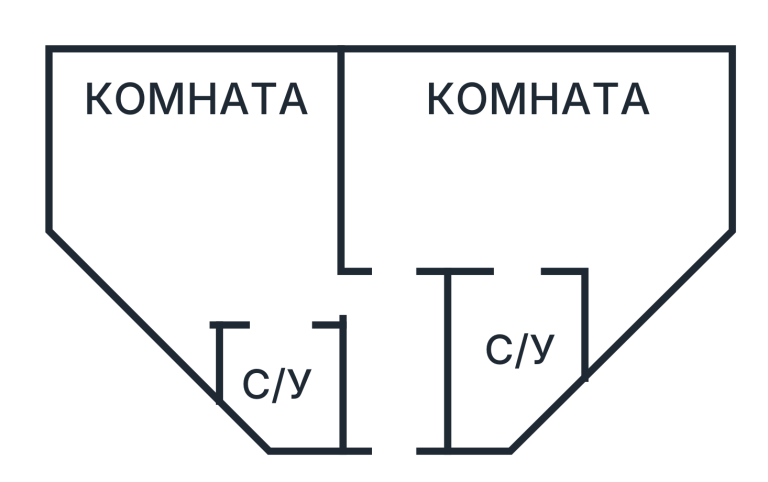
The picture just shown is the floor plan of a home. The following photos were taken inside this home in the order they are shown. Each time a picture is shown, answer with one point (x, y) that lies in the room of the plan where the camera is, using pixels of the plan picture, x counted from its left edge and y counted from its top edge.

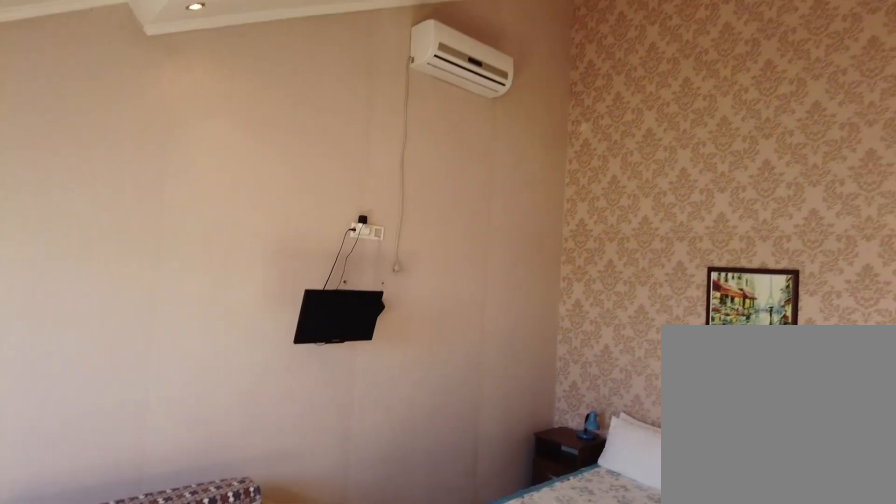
(251, 258)
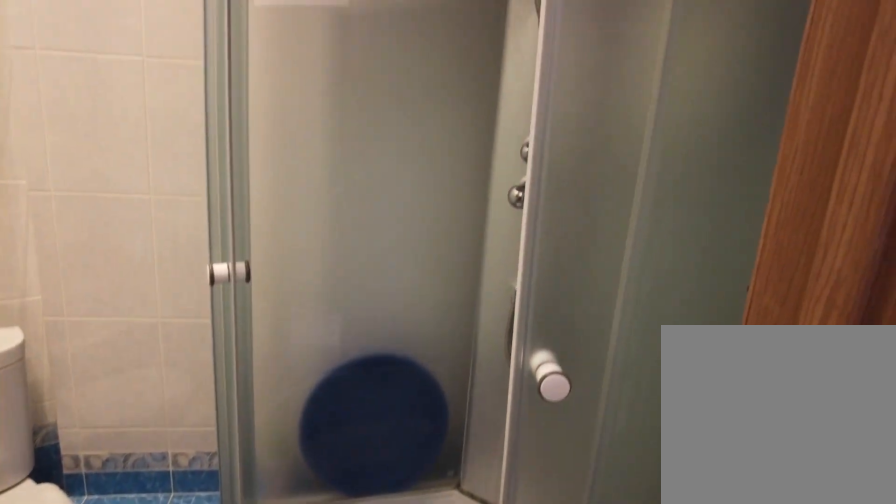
(296, 368)
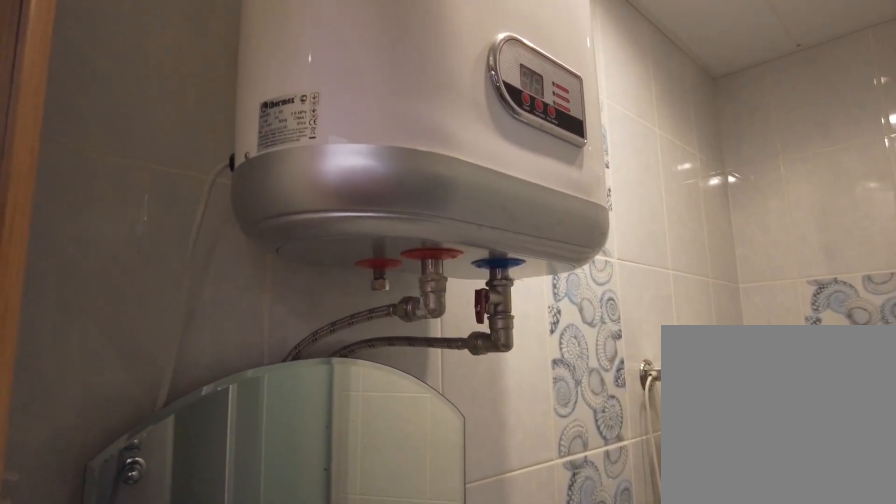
(296, 368)
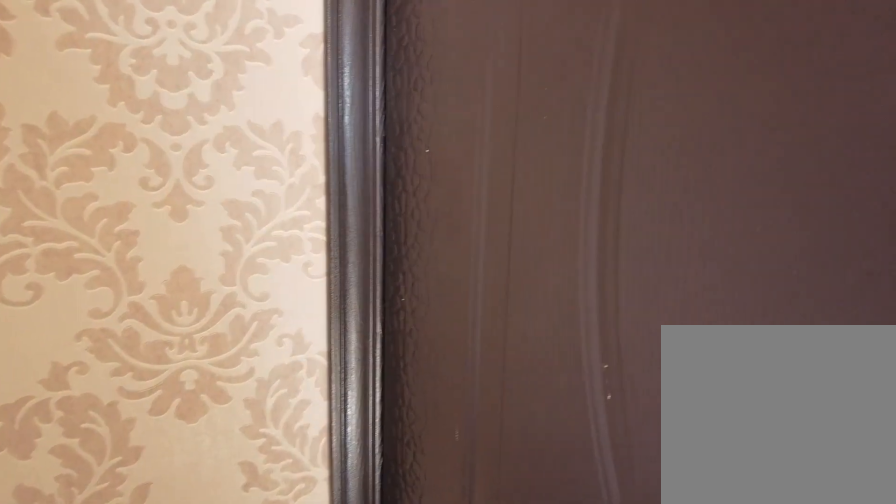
(321, 295)
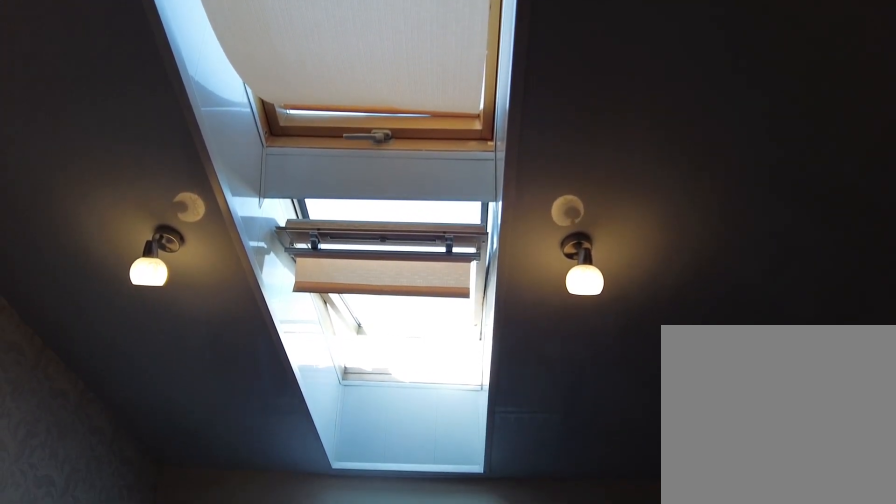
(522, 242)
